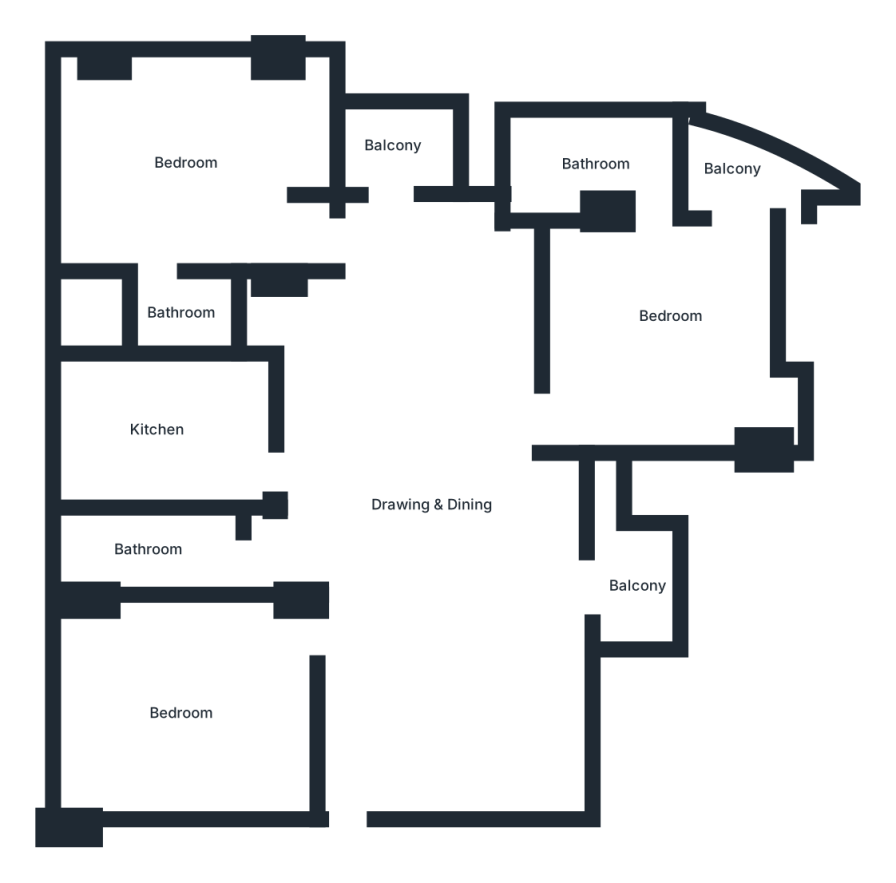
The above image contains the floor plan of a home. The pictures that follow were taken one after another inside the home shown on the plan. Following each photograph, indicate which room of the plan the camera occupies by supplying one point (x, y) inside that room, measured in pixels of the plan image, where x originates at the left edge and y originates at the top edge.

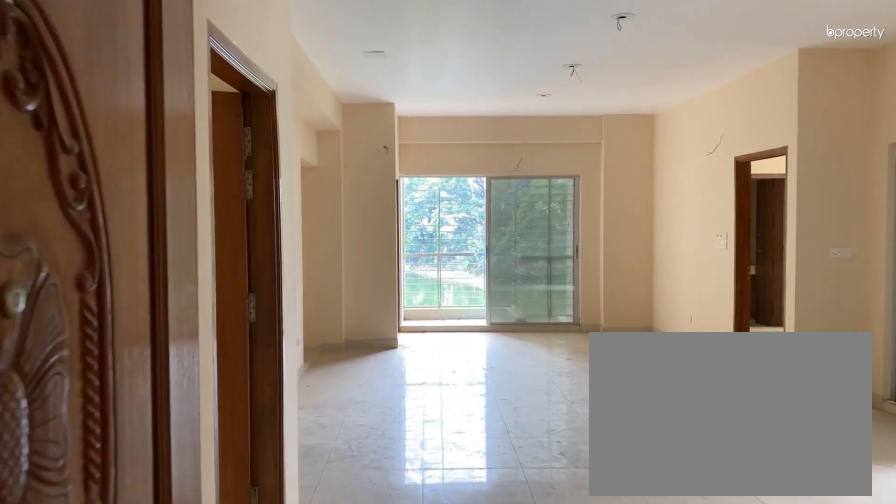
(370, 789)
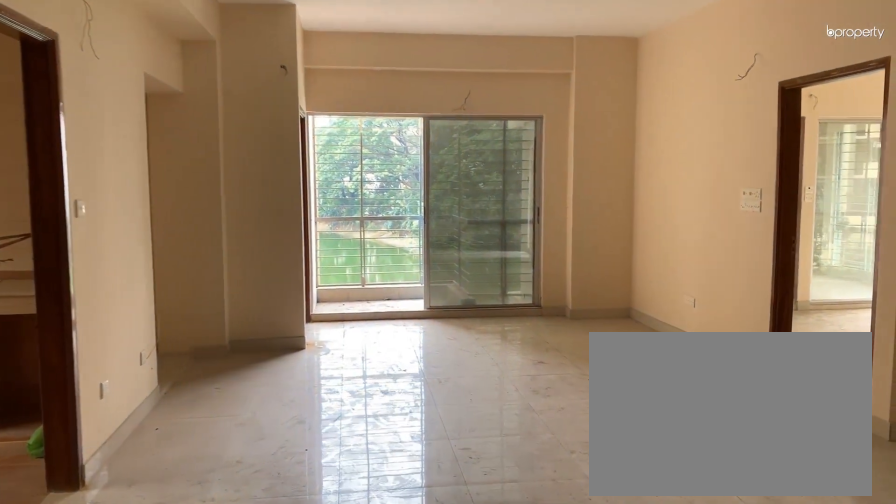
(438, 451)
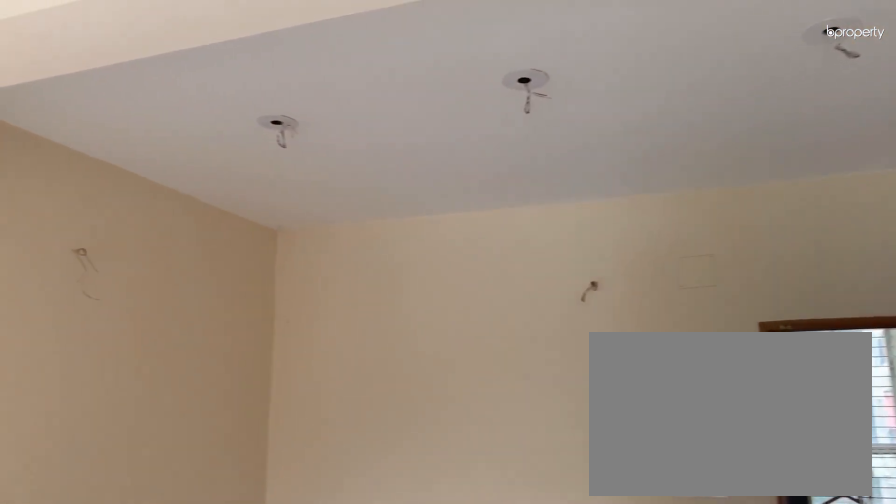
(463, 631)
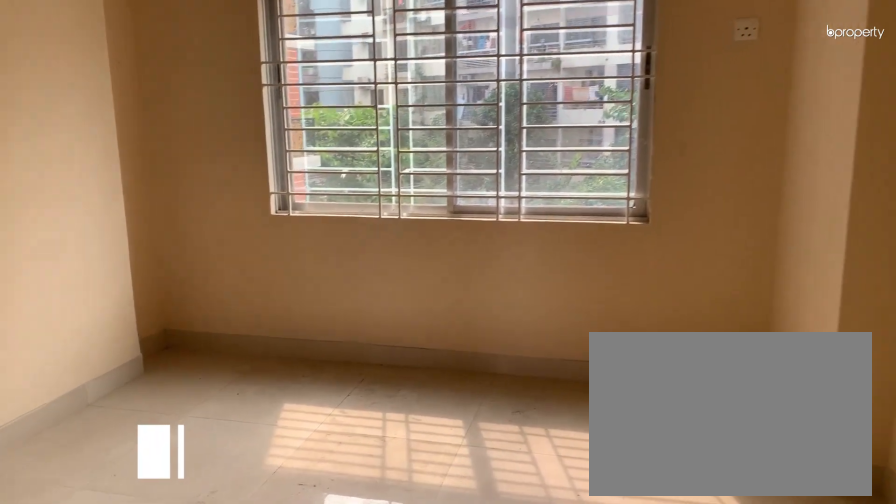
(181, 725)
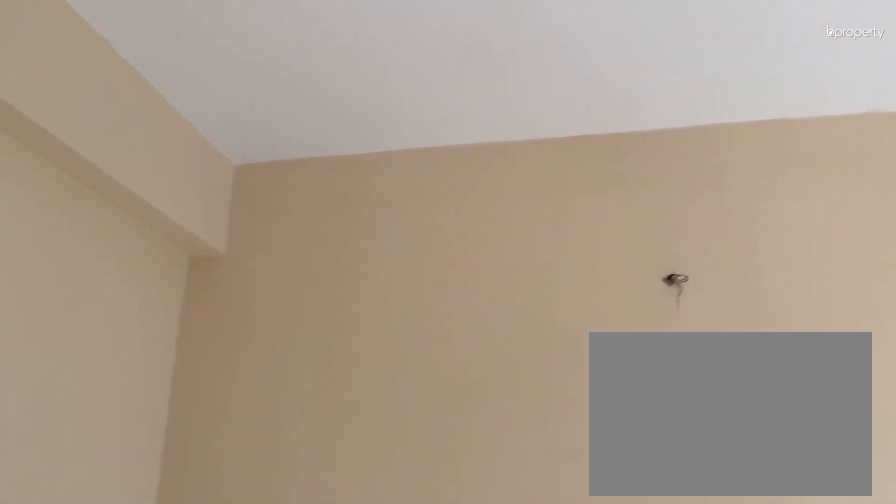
(181, 725)
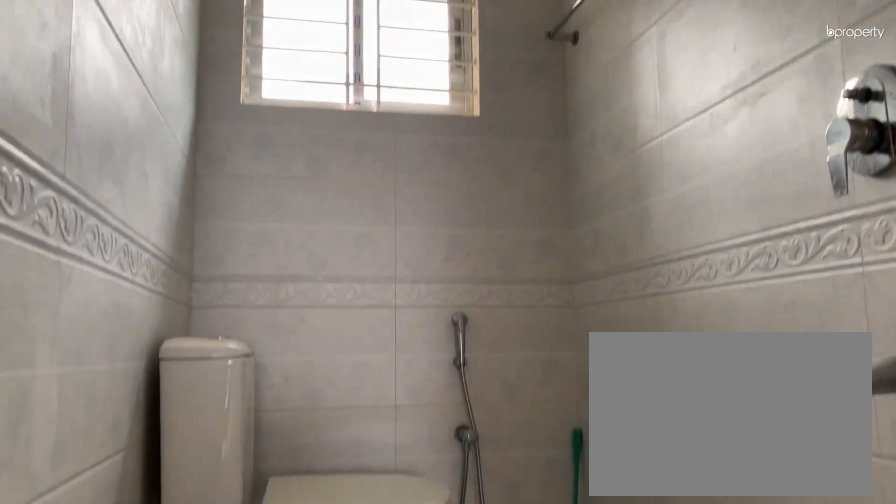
(149, 558)
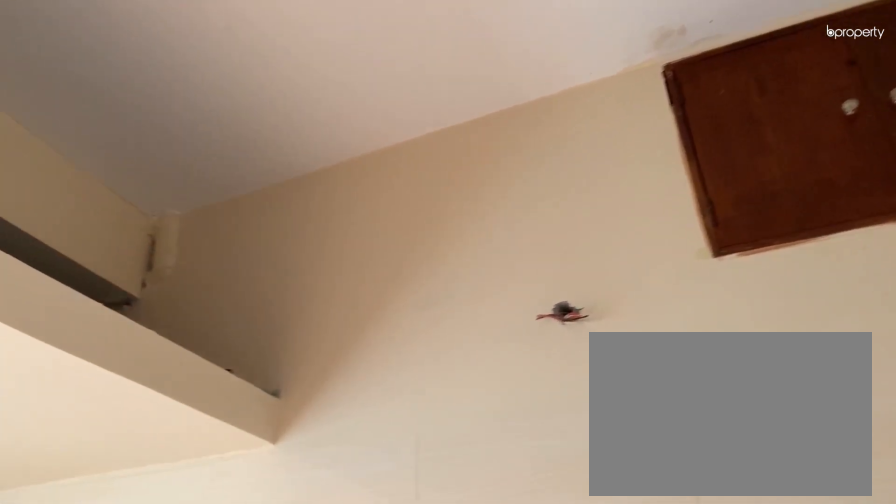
(164, 433)
